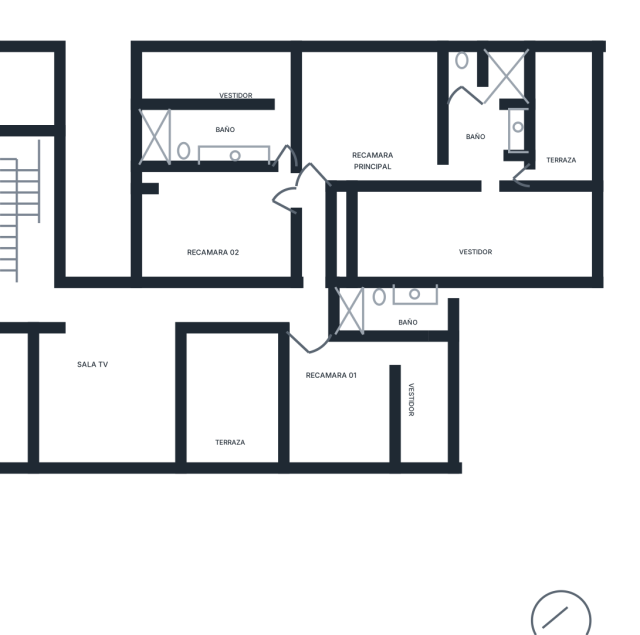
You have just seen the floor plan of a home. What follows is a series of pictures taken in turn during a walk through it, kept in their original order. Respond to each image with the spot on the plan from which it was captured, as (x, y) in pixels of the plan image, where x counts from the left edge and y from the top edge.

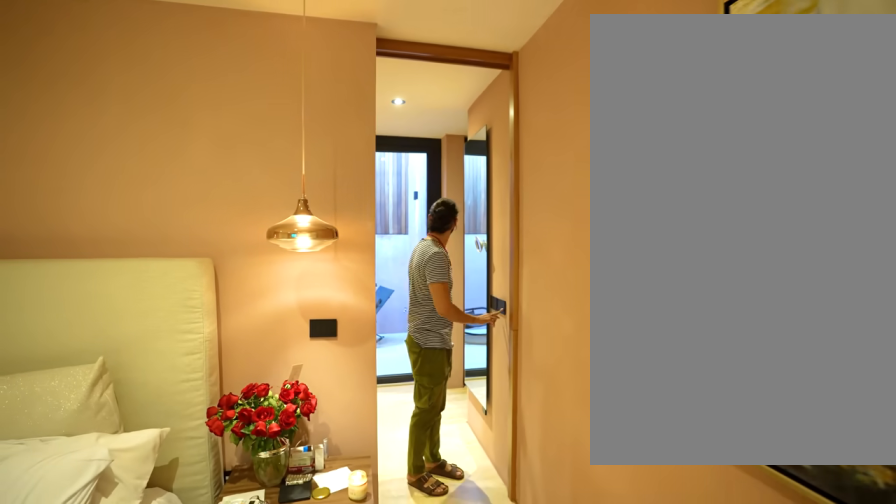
(471, 170)
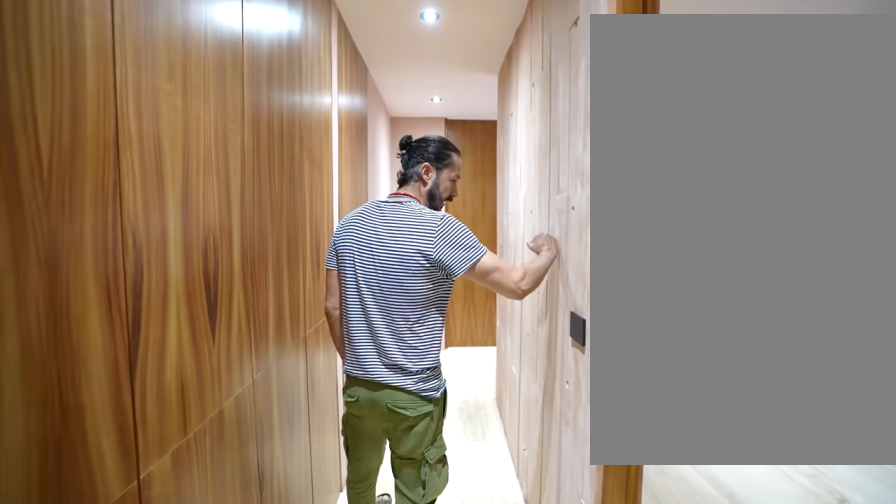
(316, 171)
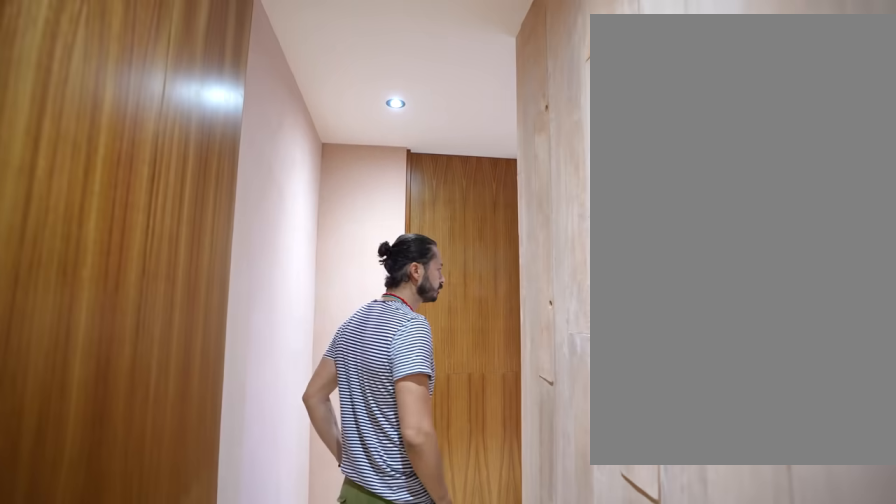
(314, 212)
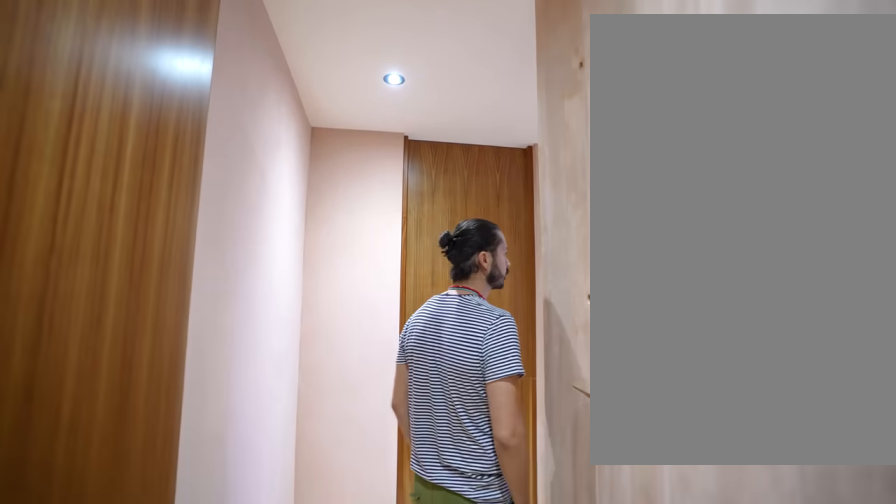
(313, 214)
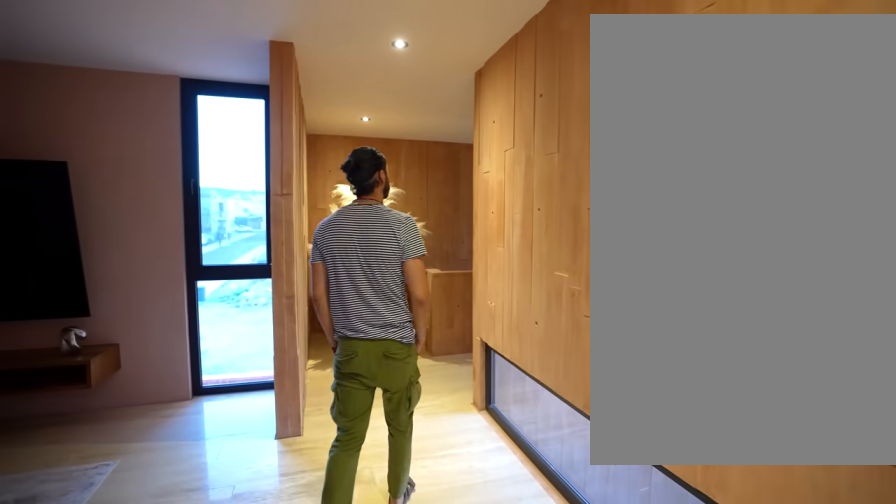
(172, 311)
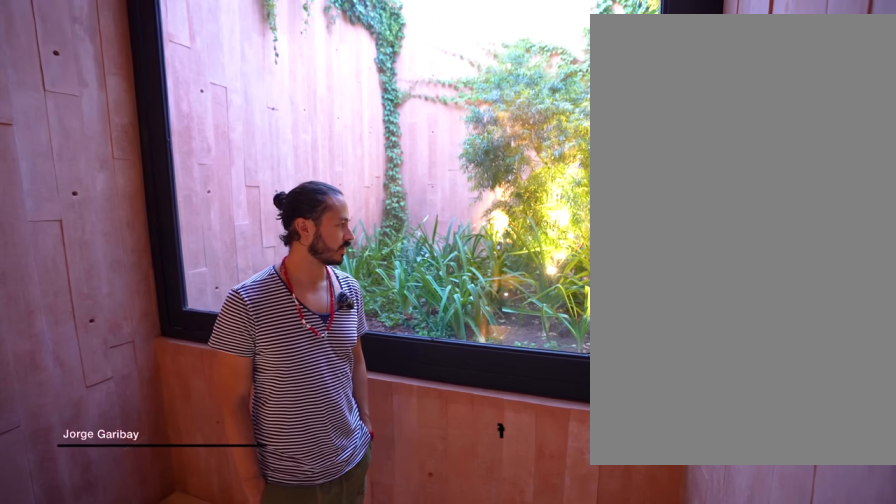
(37, 186)
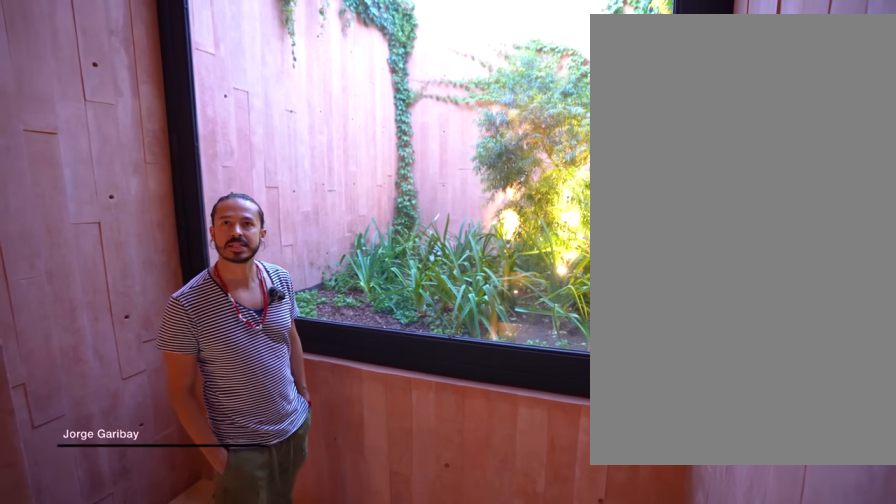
(36, 178)
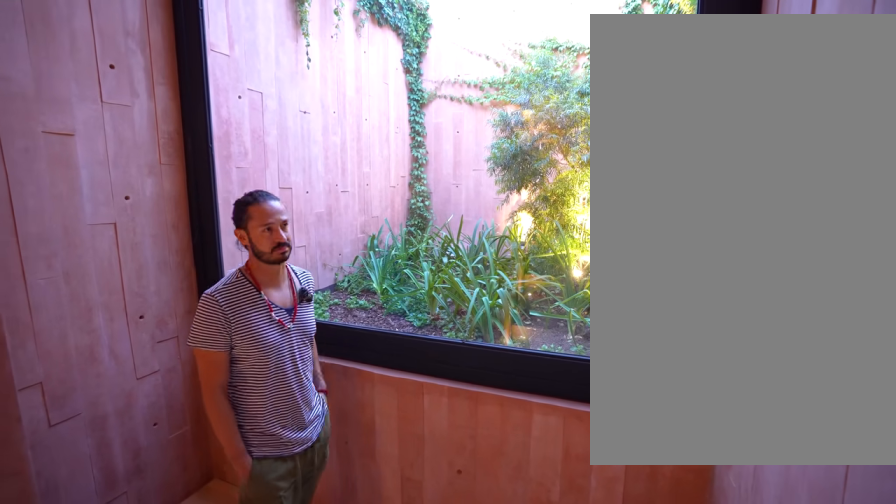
(39, 177)
